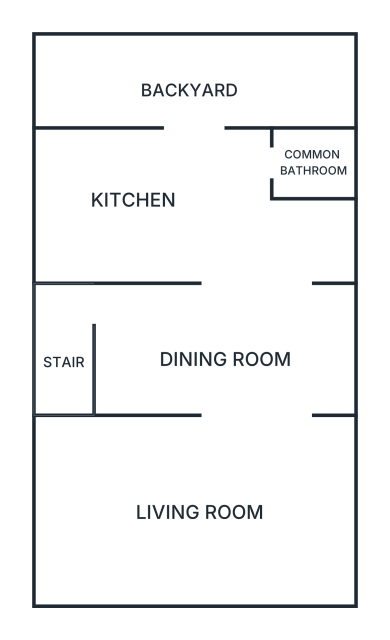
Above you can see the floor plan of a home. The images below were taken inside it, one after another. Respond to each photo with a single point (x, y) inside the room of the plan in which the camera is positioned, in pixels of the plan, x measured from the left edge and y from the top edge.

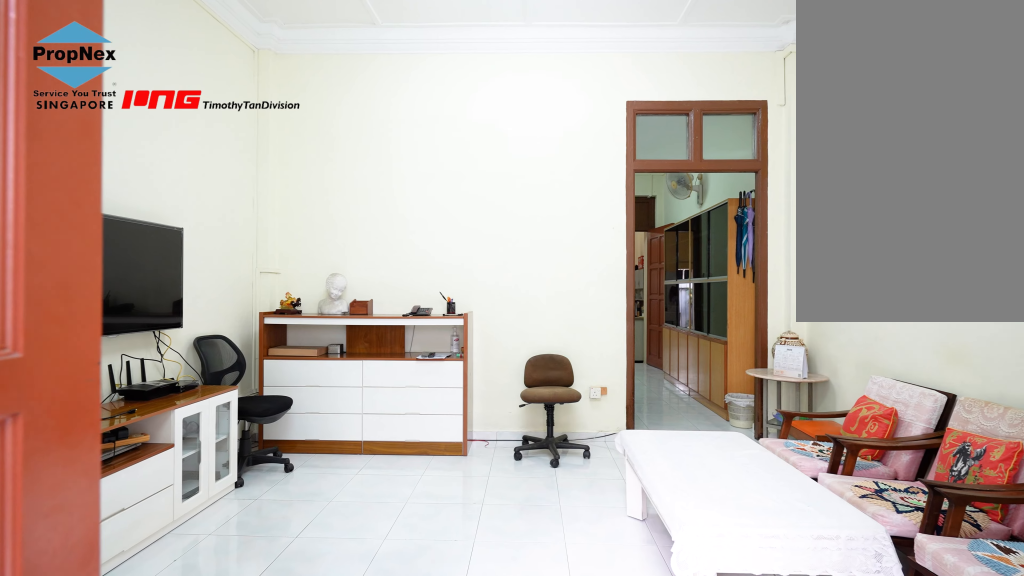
(194, 510)
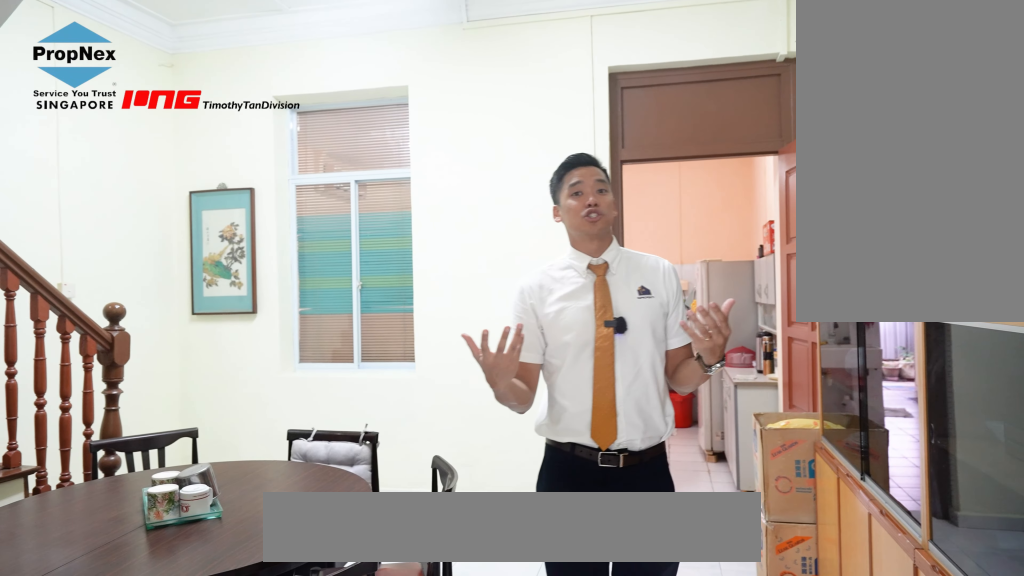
(224, 347)
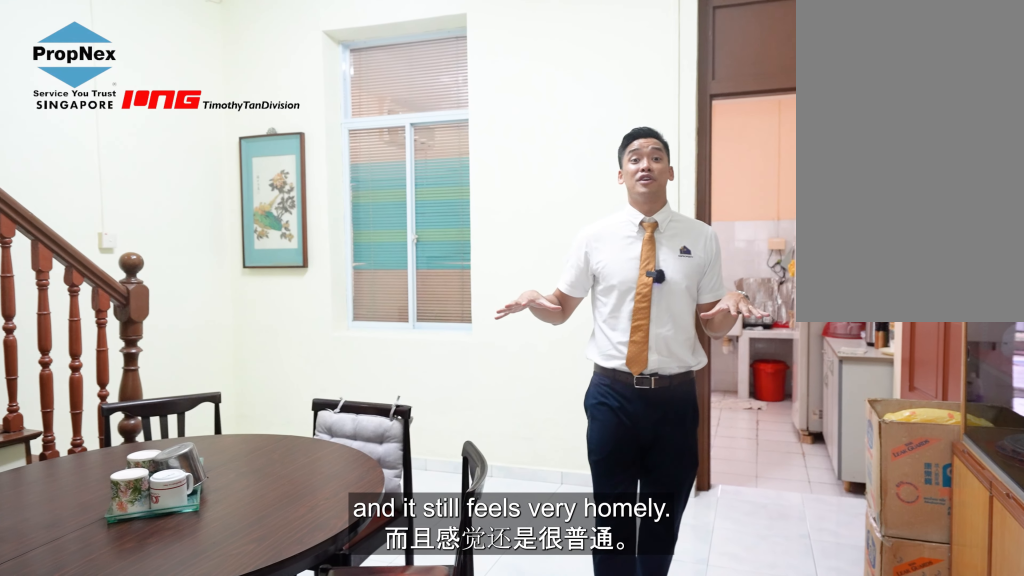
(224, 347)
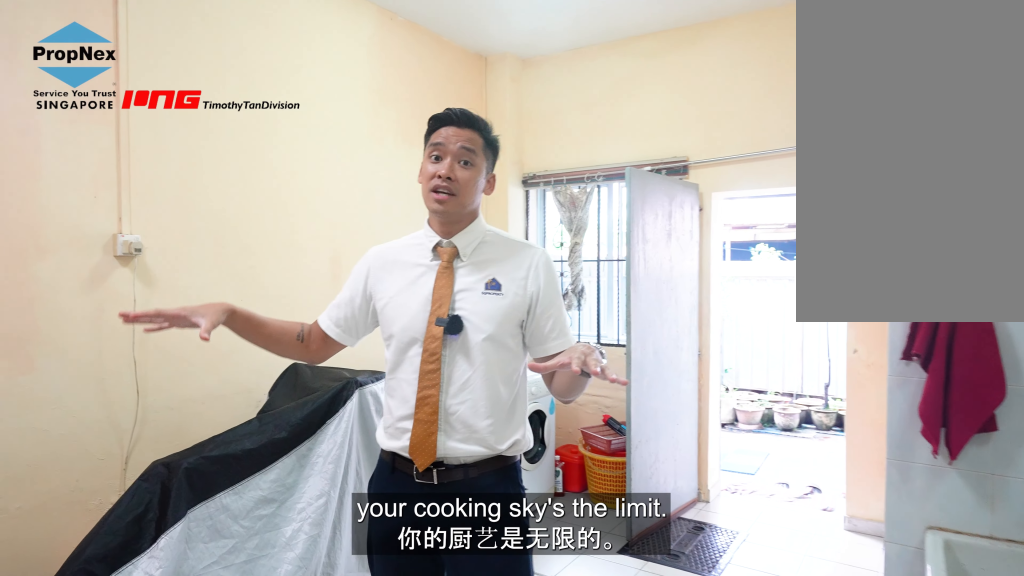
(192, 205)
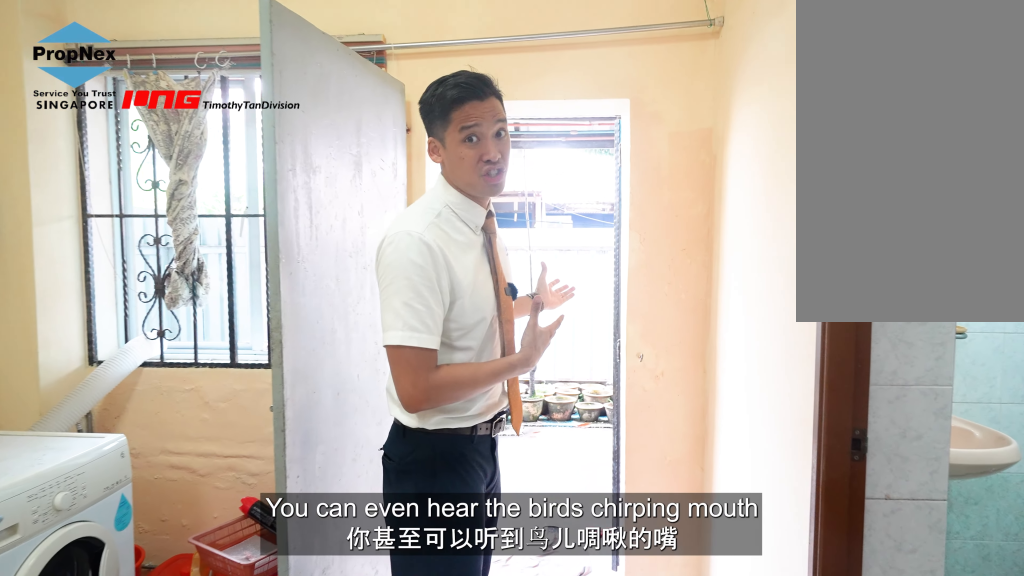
(192, 205)
